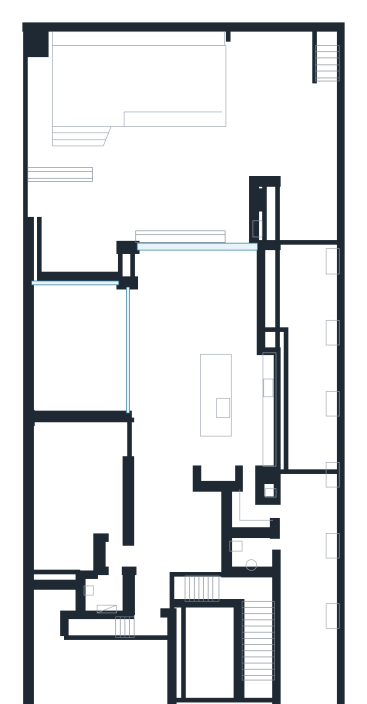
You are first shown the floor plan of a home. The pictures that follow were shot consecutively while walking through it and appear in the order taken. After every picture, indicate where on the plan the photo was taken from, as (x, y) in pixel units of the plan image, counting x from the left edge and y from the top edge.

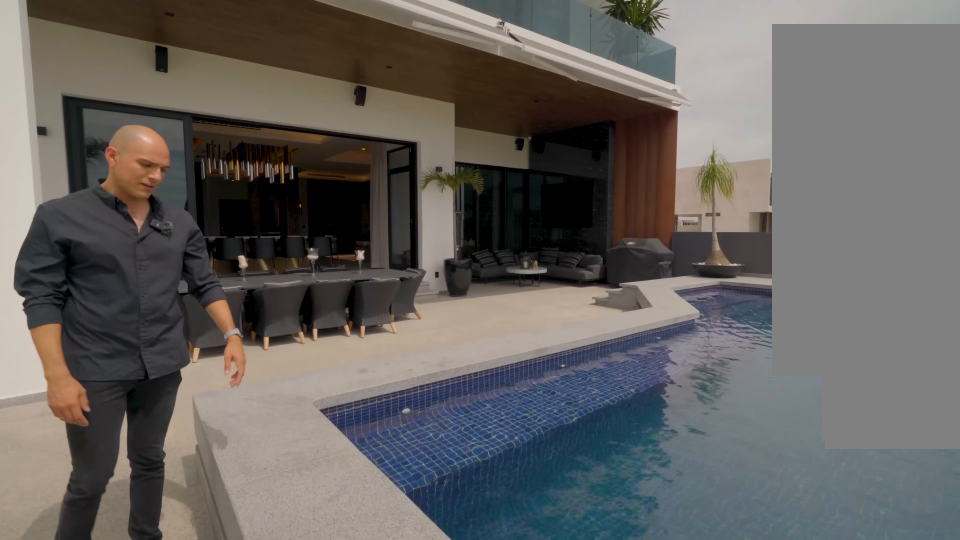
(253, 89)
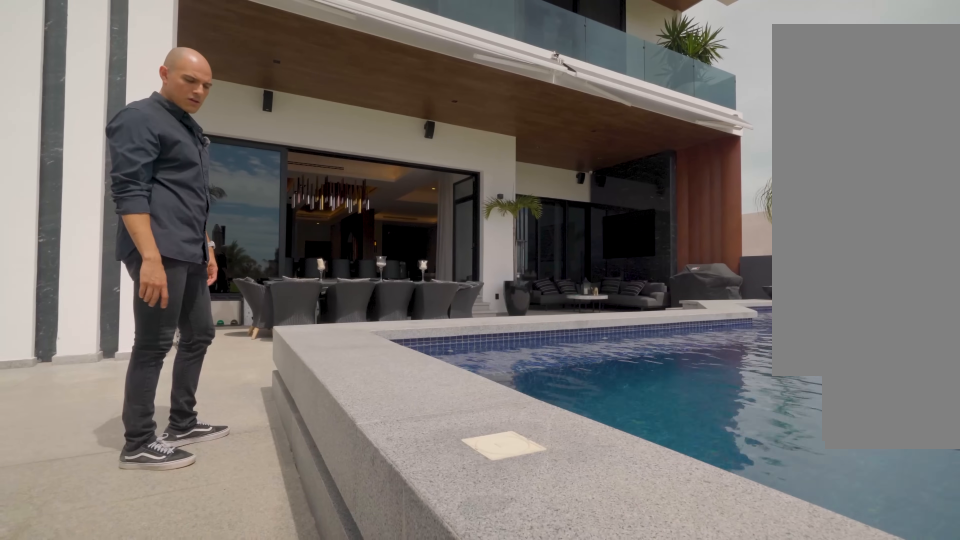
(253, 75)
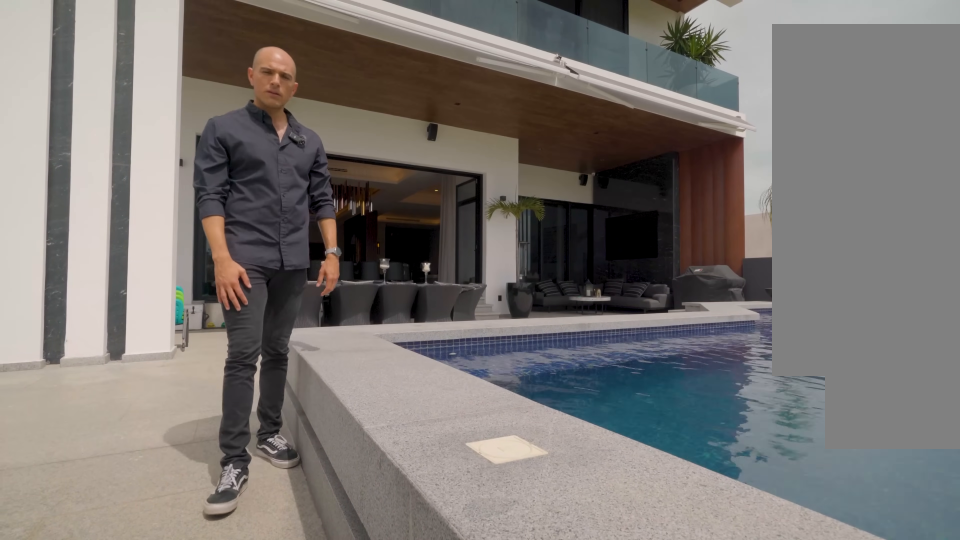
(253, 75)
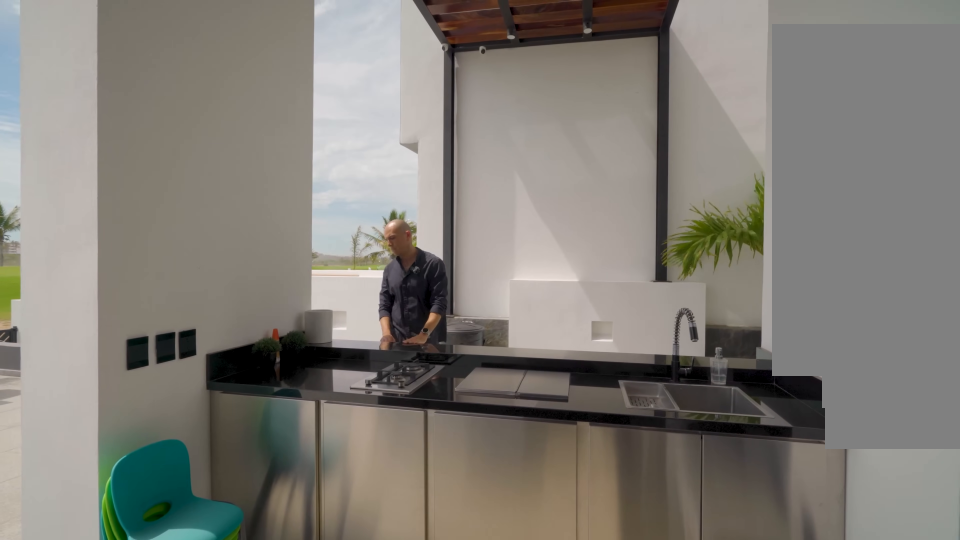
(230, 217)
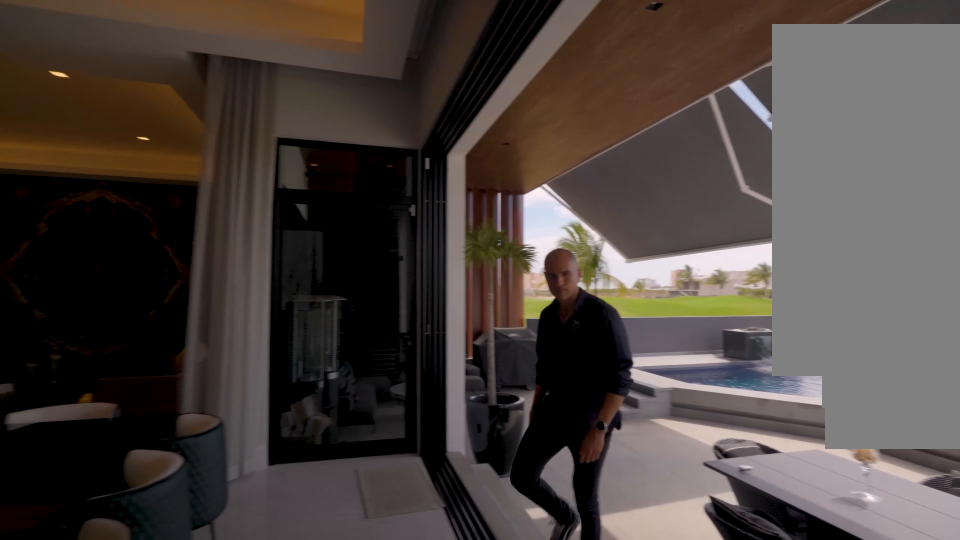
(239, 305)
